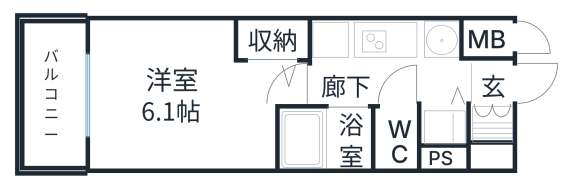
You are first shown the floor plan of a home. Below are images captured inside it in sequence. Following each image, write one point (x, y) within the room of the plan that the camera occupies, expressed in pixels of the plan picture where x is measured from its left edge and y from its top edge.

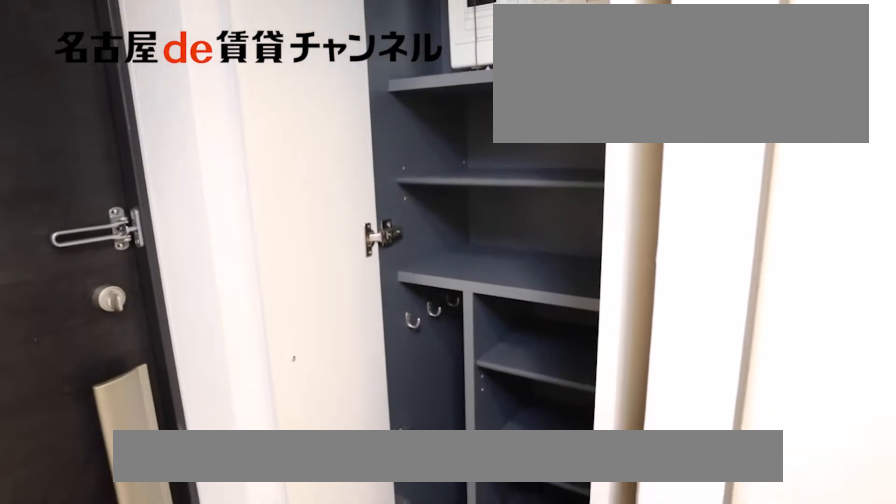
(491, 137)
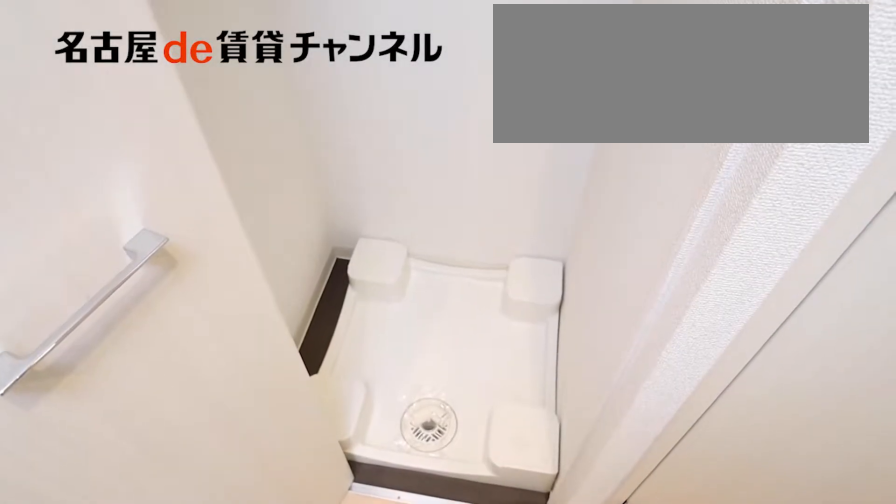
(444, 128)
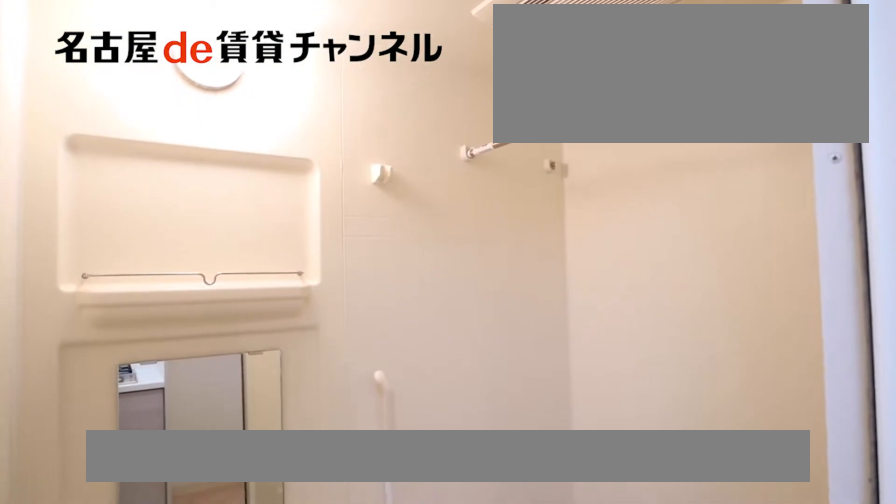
(322, 139)
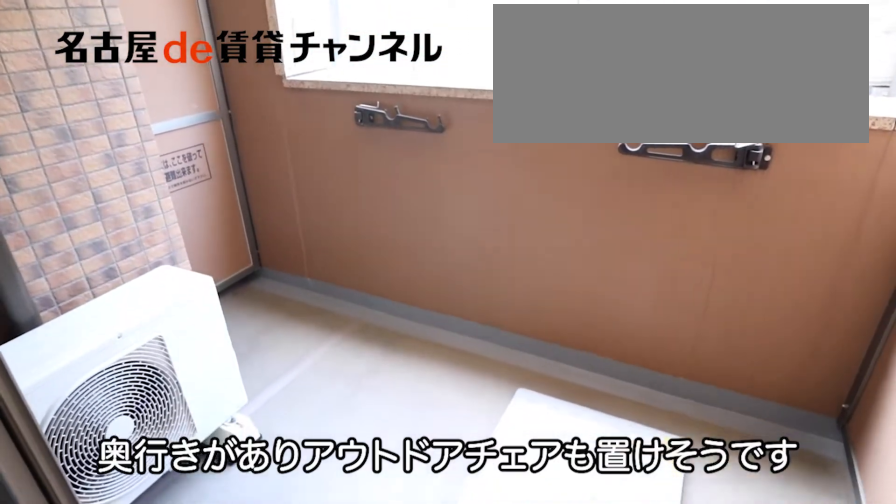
(55, 95)
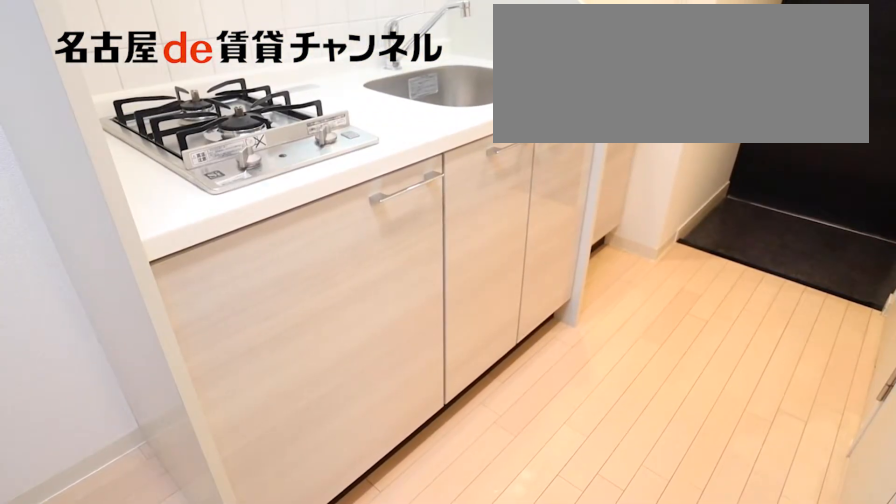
(367, 42)
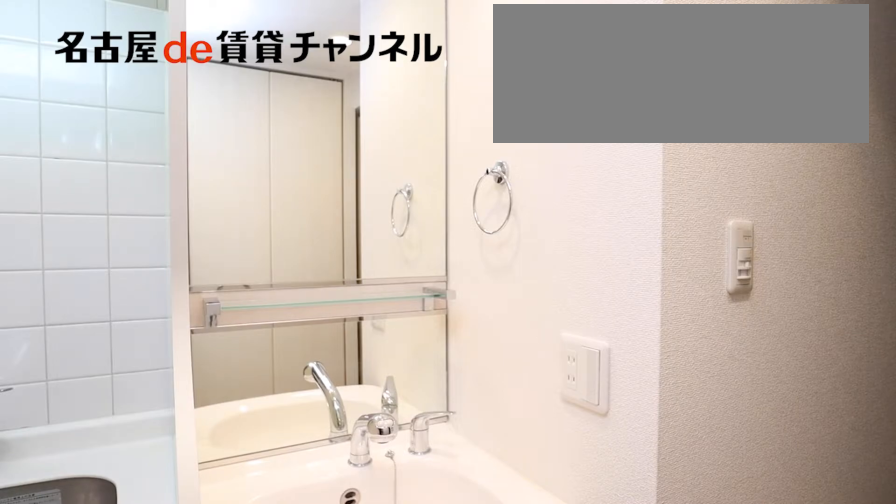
(441, 41)
